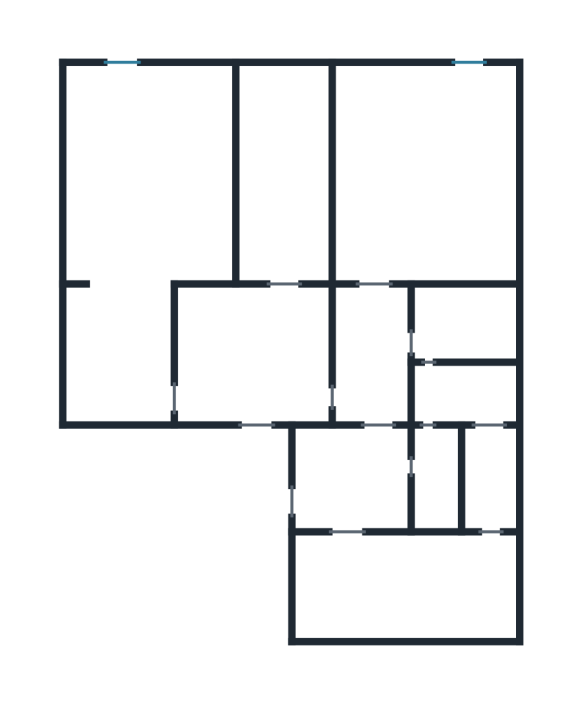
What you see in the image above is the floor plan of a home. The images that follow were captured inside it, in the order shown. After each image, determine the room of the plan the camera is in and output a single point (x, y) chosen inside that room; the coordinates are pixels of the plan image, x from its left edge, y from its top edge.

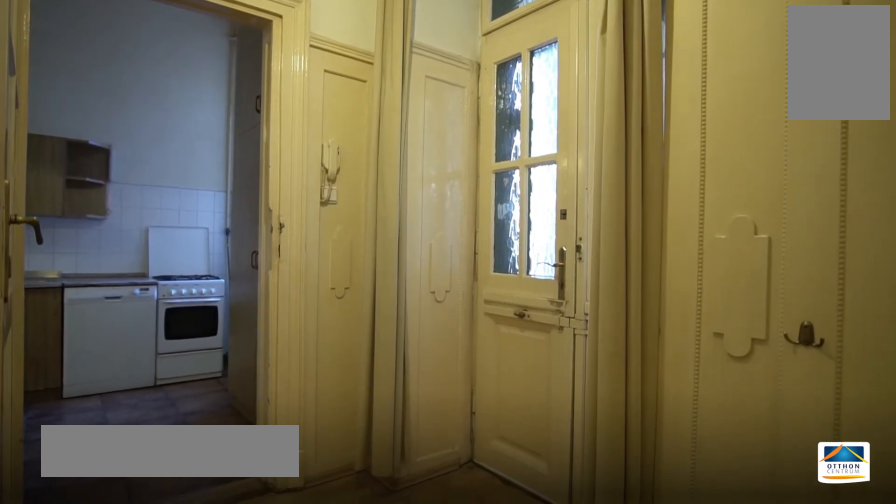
(357, 478)
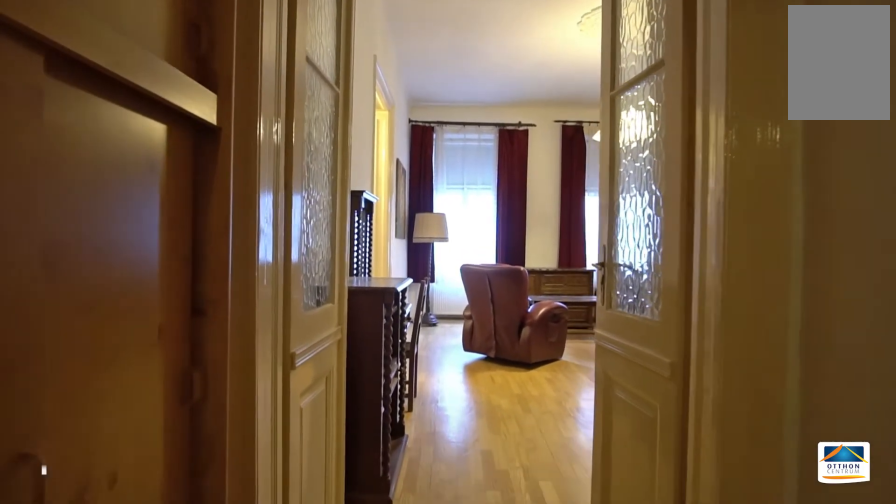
(374, 355)
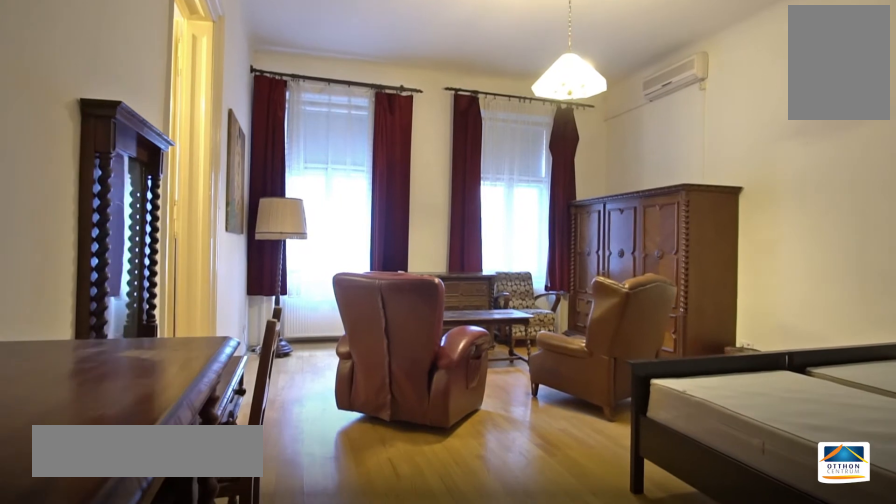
(435, 182)
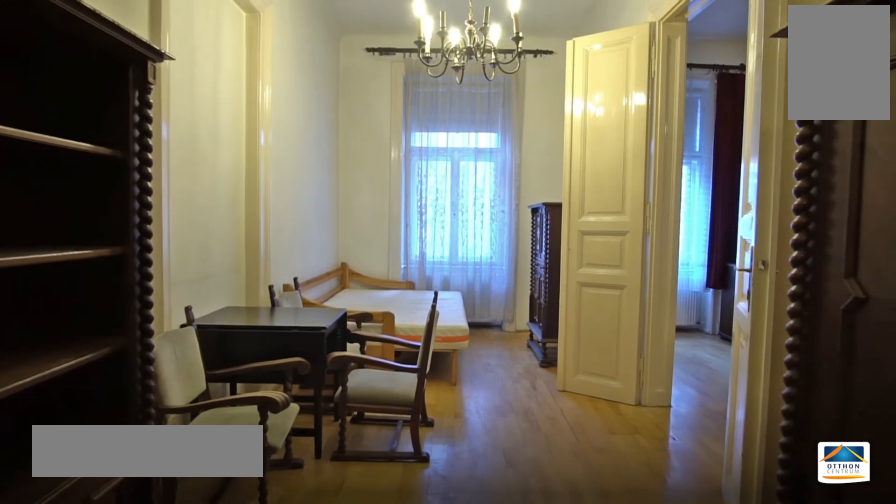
(289, 174)
